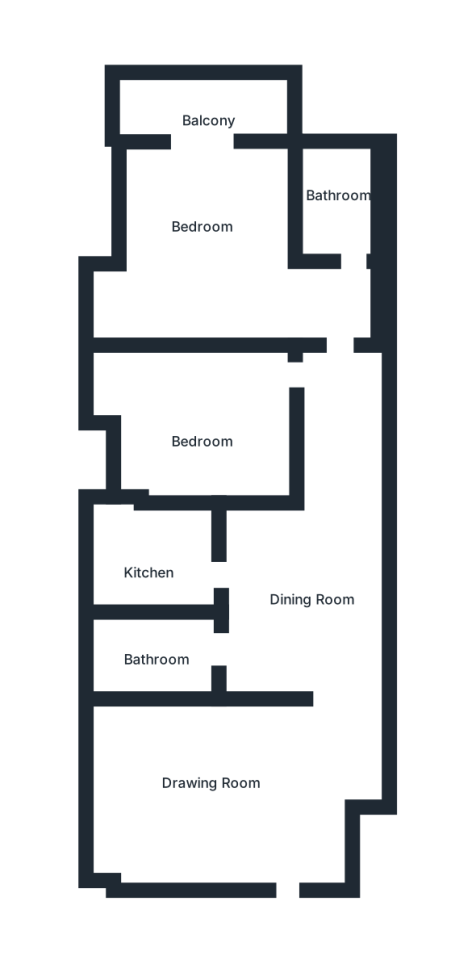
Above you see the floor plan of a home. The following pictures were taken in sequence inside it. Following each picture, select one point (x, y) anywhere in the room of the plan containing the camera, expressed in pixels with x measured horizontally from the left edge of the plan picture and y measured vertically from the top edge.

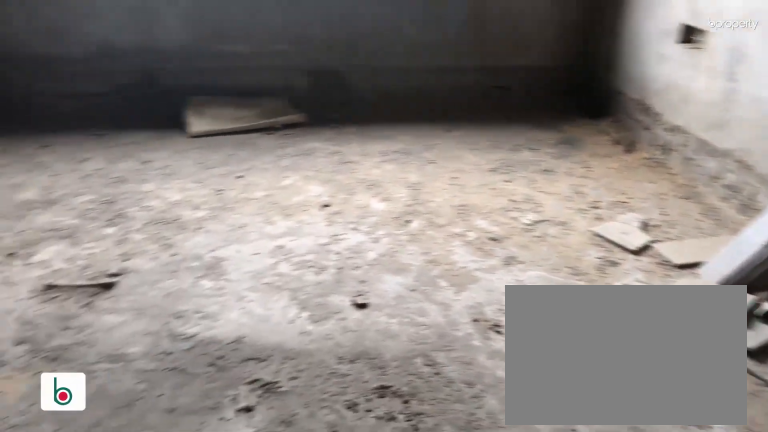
(206, 779)
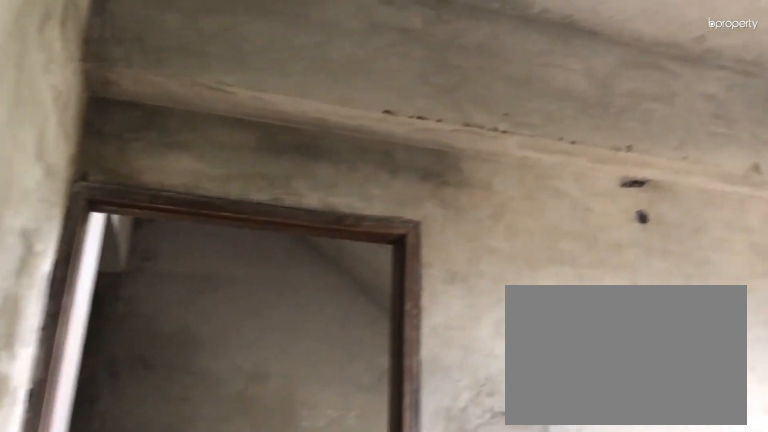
(206, 779)
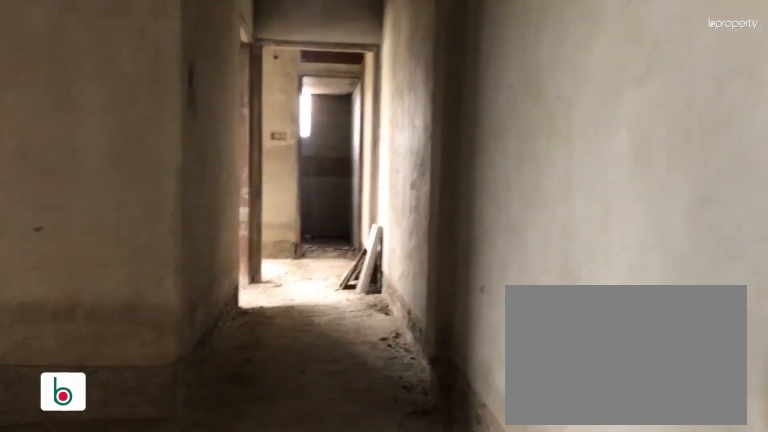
(280, 609)
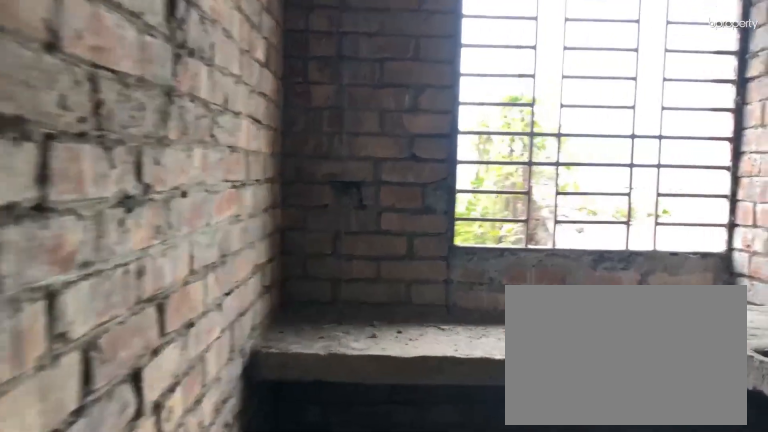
(161, 562)
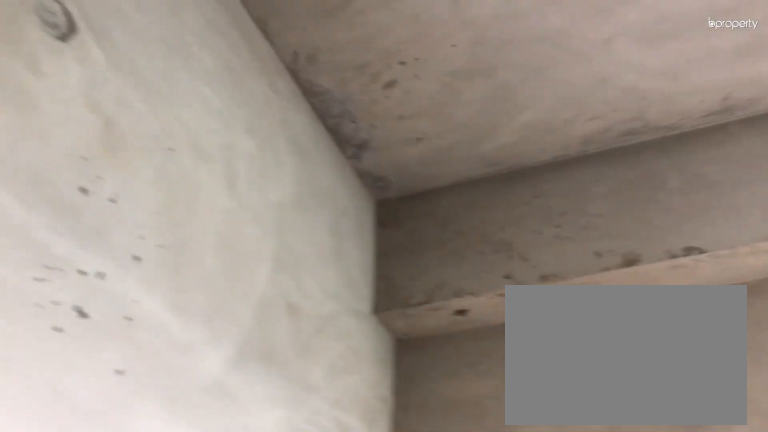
(222, 407)
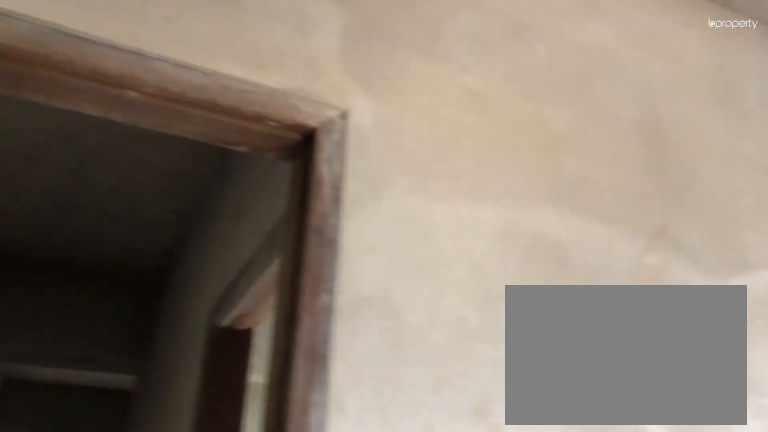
(212, 245)
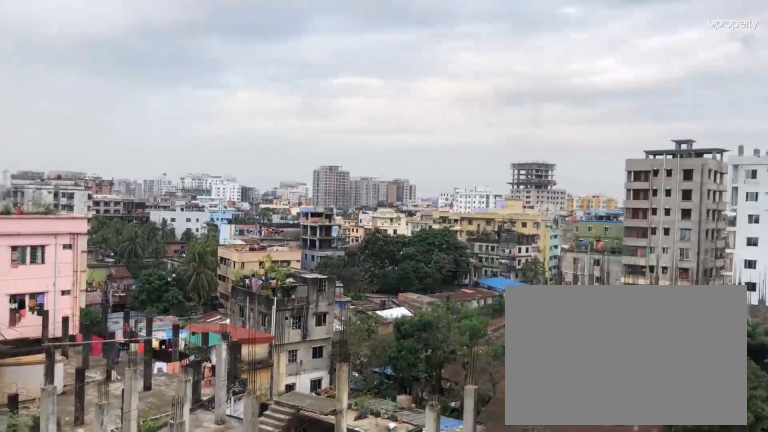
(196, 125)
